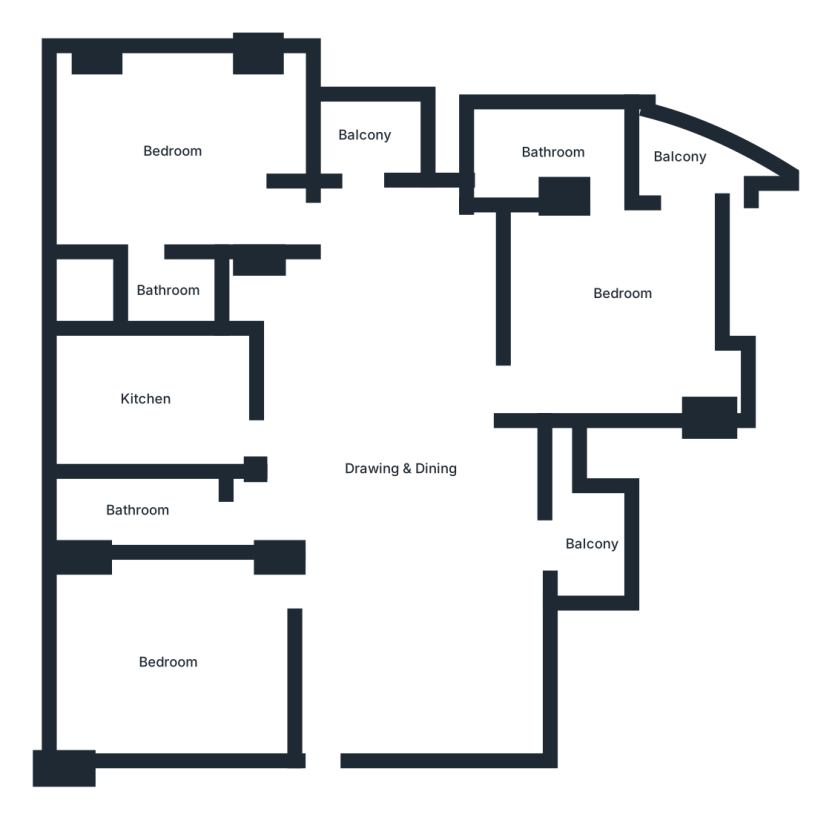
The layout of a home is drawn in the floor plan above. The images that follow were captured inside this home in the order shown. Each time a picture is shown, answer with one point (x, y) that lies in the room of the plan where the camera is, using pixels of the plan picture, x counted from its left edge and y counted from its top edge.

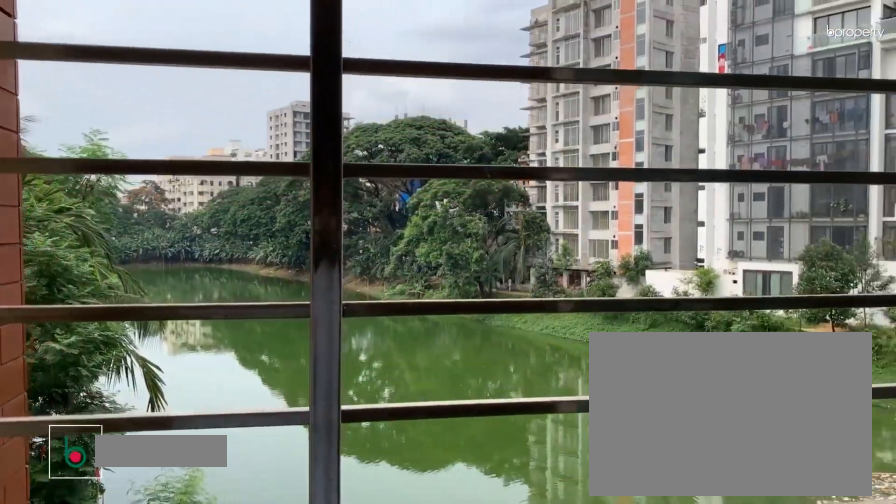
(376, 130)
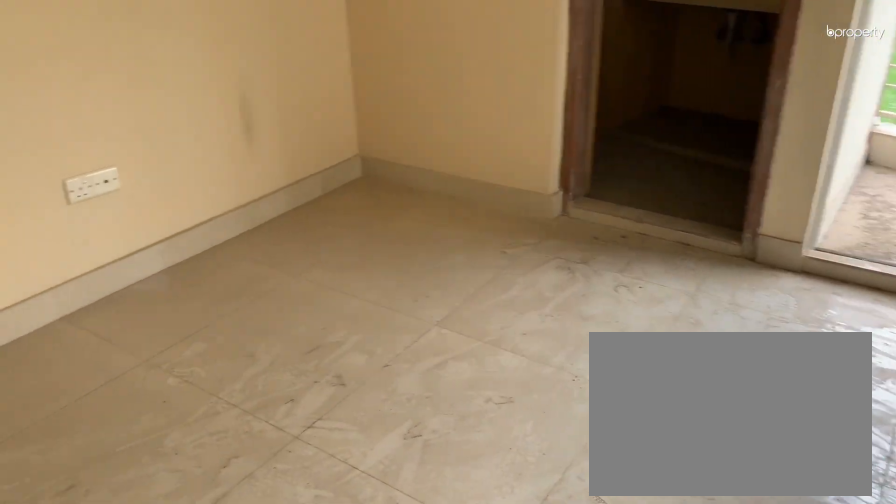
(622, 298)
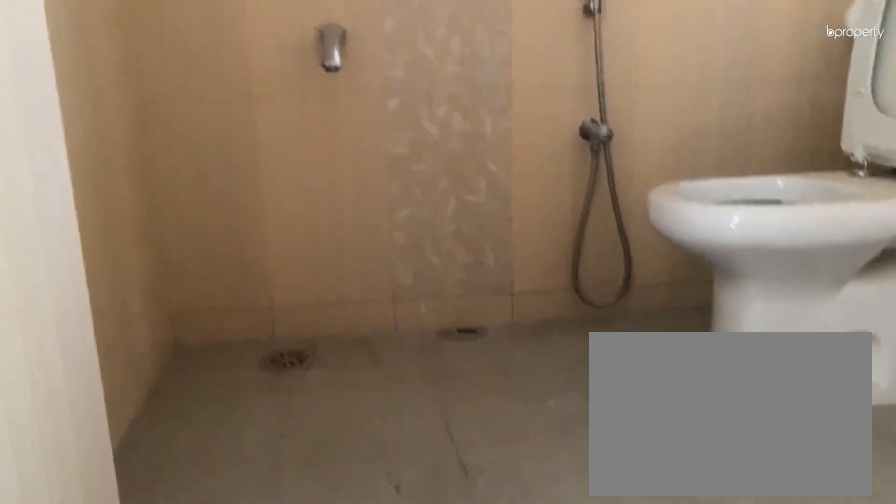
(554, 152)
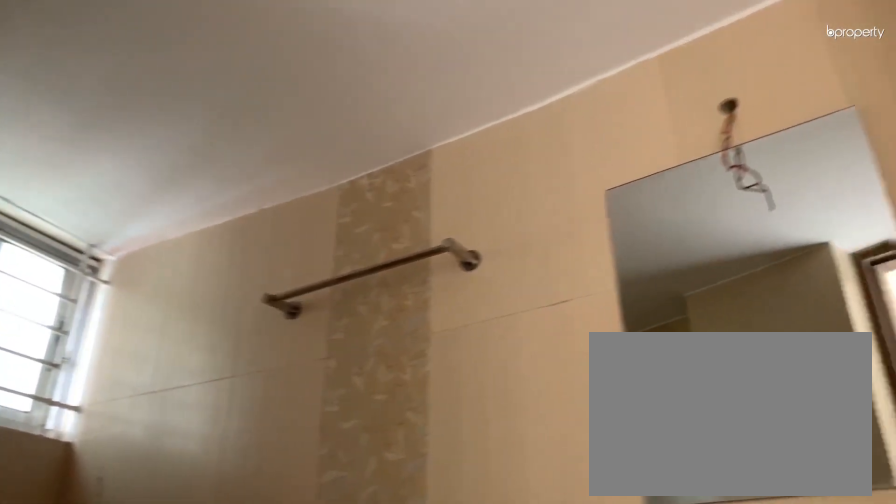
(554, 152)
